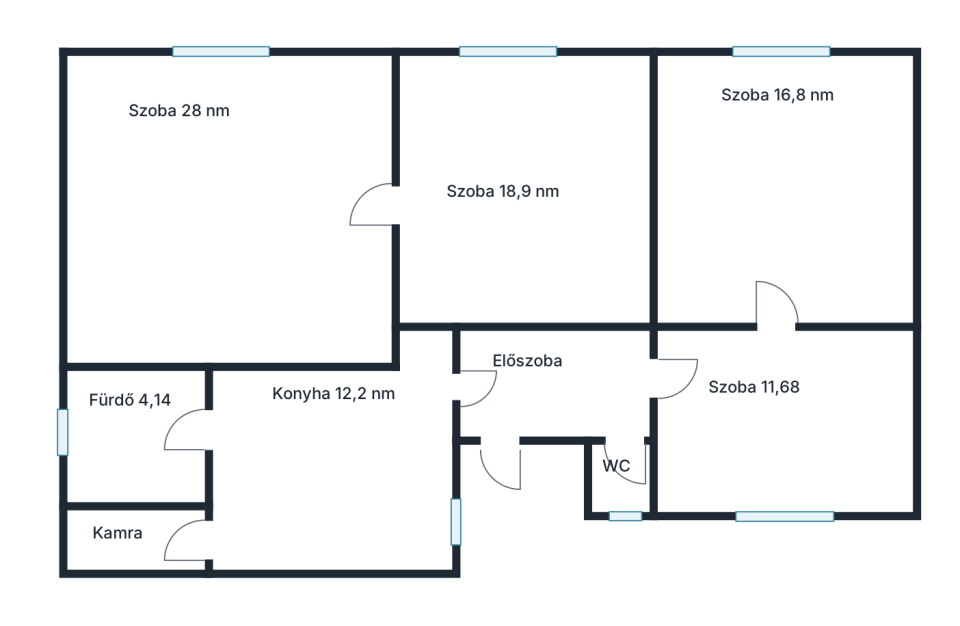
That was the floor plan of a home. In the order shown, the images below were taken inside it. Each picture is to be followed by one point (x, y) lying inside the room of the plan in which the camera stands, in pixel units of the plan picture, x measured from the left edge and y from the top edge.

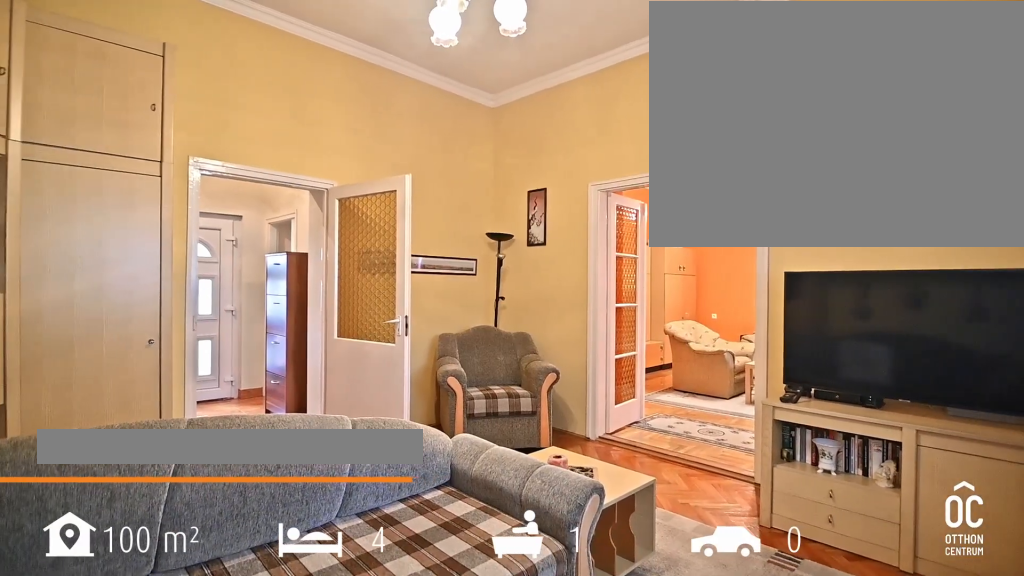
(530, 199)
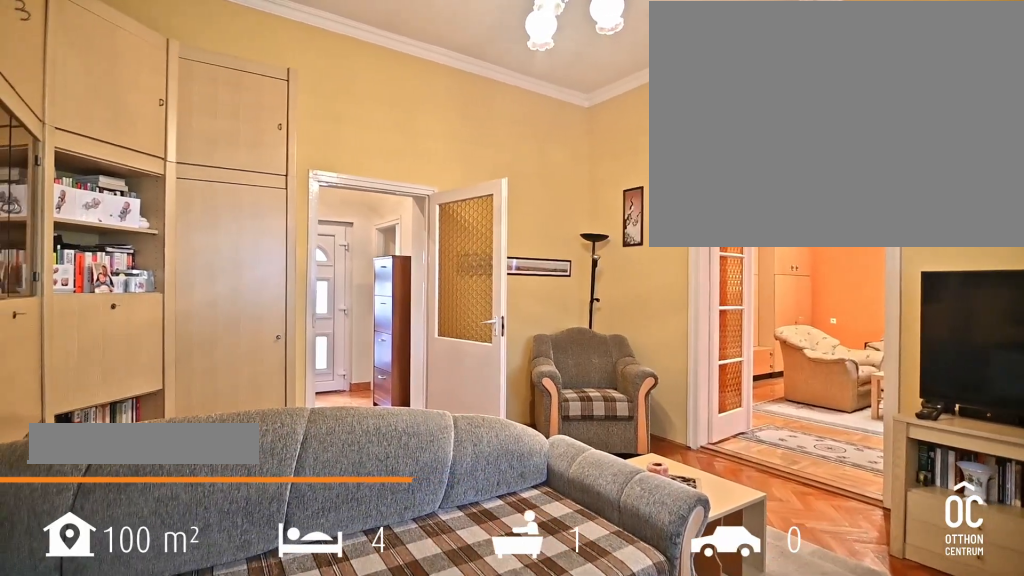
(530, 199)
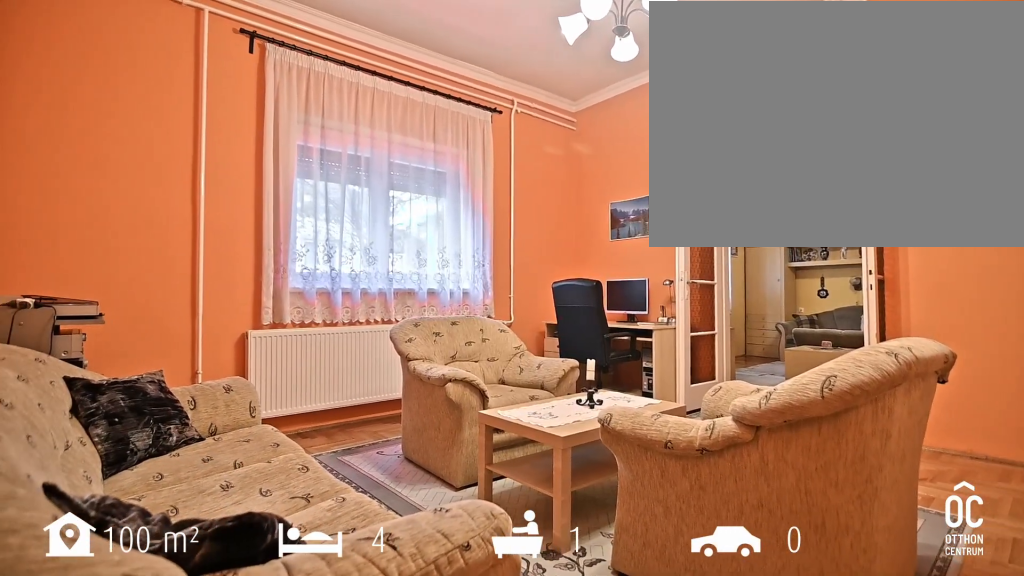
(226, 217)
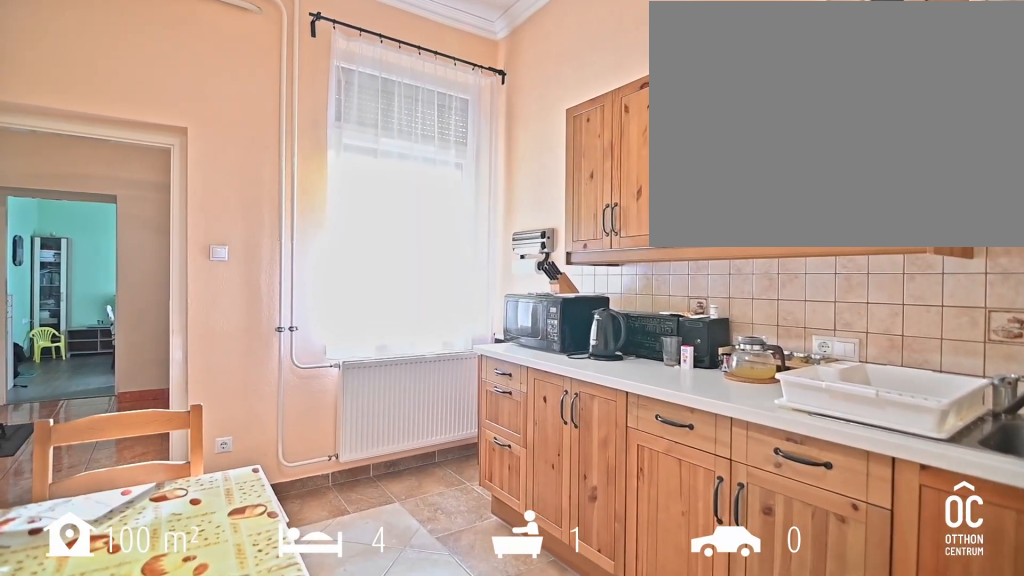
(321, 463)
